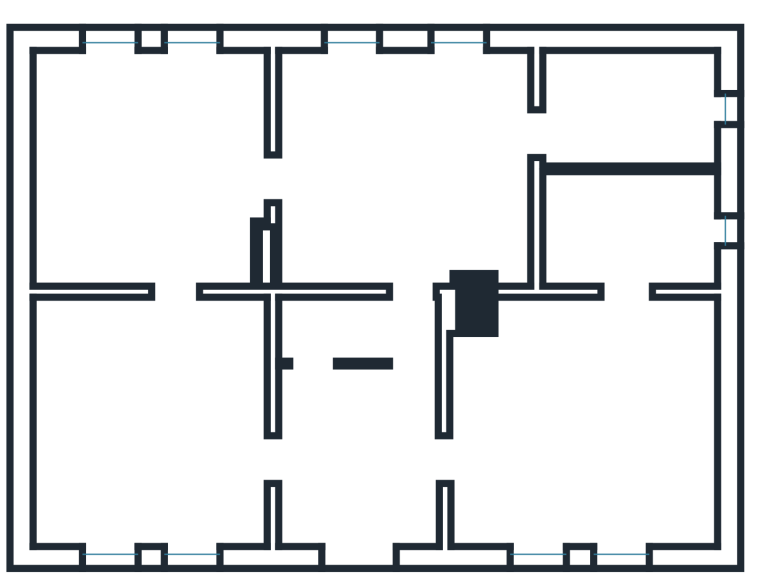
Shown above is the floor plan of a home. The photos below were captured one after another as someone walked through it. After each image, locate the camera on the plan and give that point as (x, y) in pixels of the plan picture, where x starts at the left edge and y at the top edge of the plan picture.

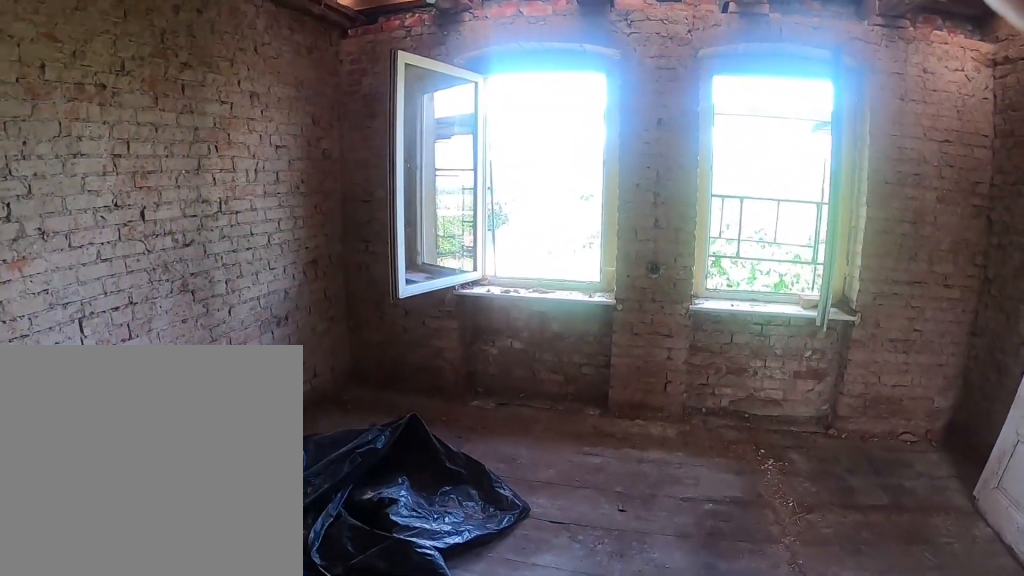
(113, 223)
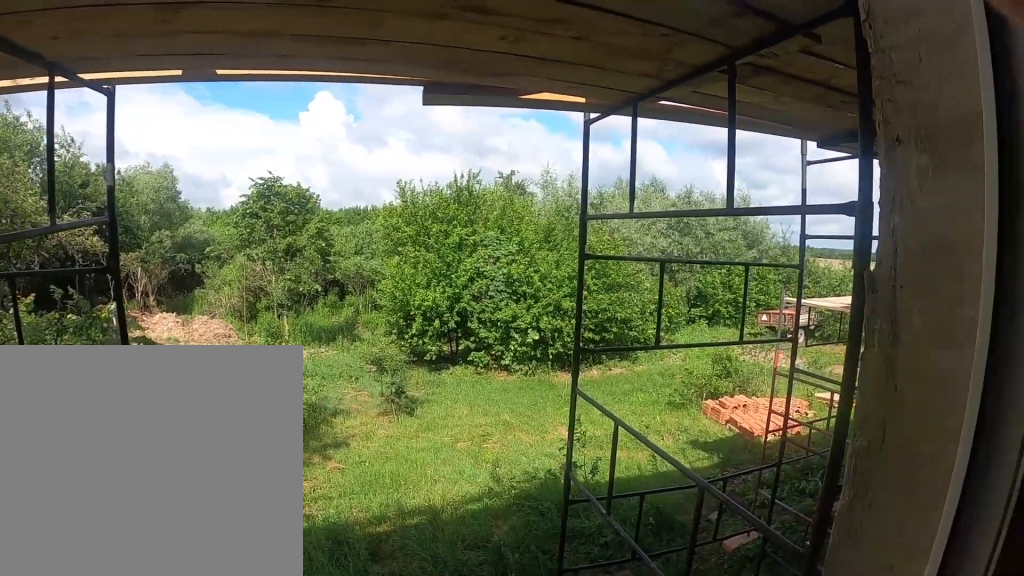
(161, 118)
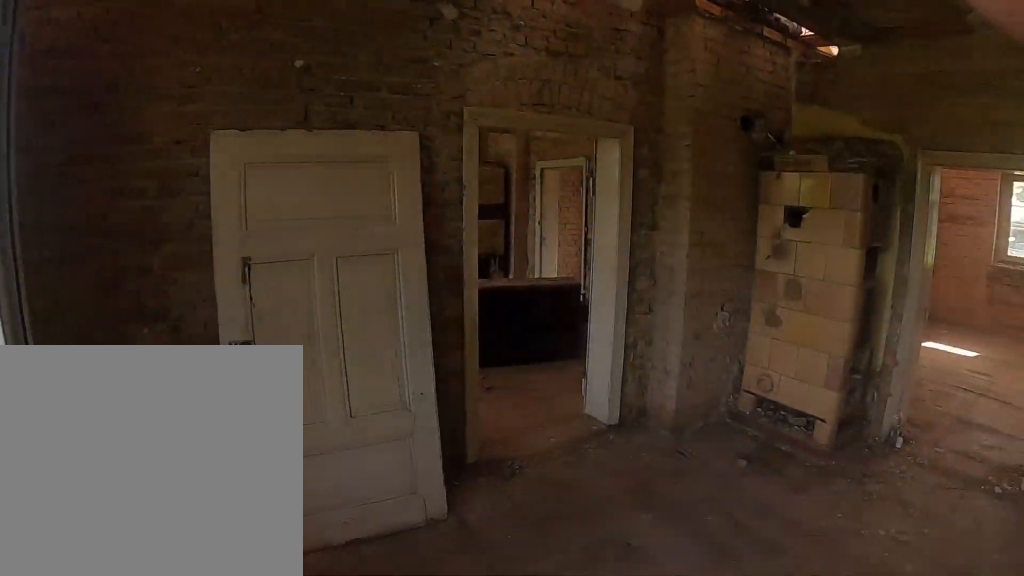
(192, 146)
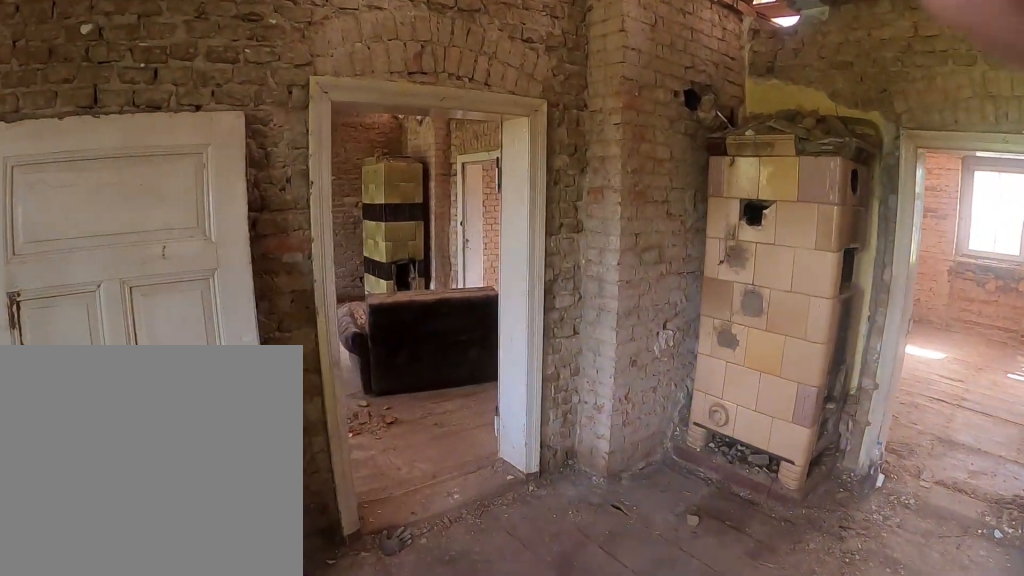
(204, 156)
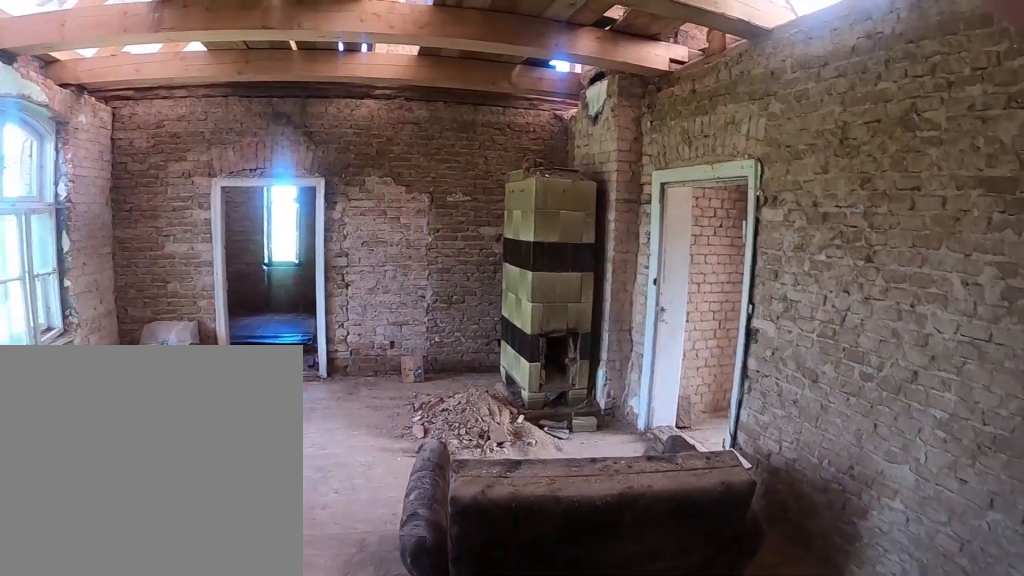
(259, 179)
